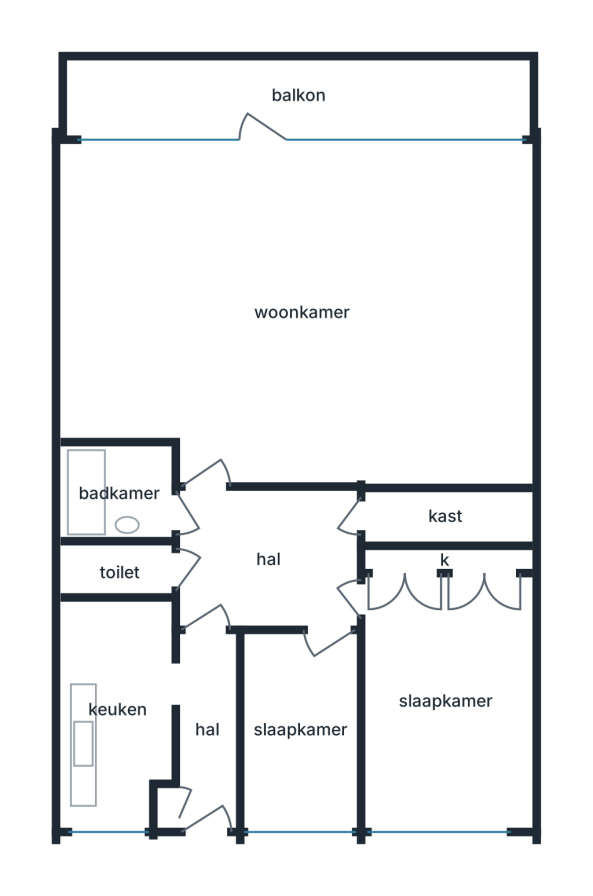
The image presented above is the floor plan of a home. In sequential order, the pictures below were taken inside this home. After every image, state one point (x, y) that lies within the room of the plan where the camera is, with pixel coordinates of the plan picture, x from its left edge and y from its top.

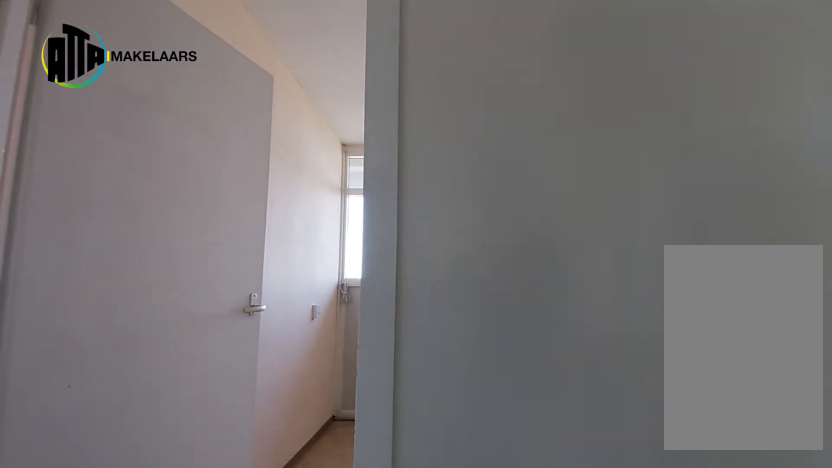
(268, 558)
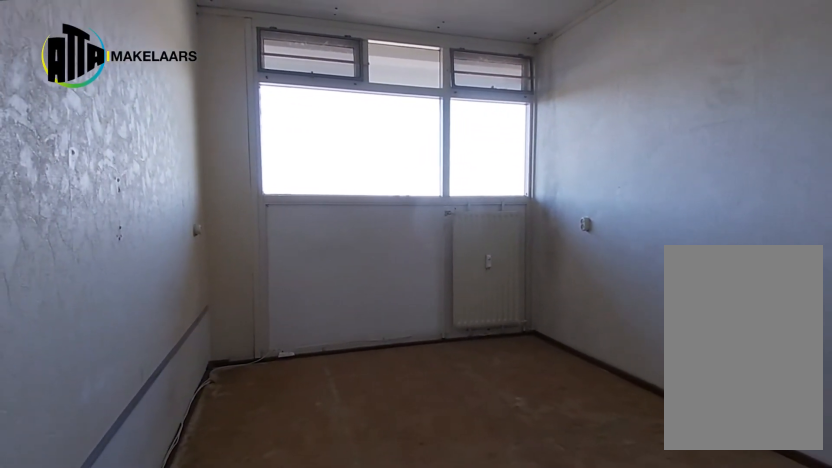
(445, 699)
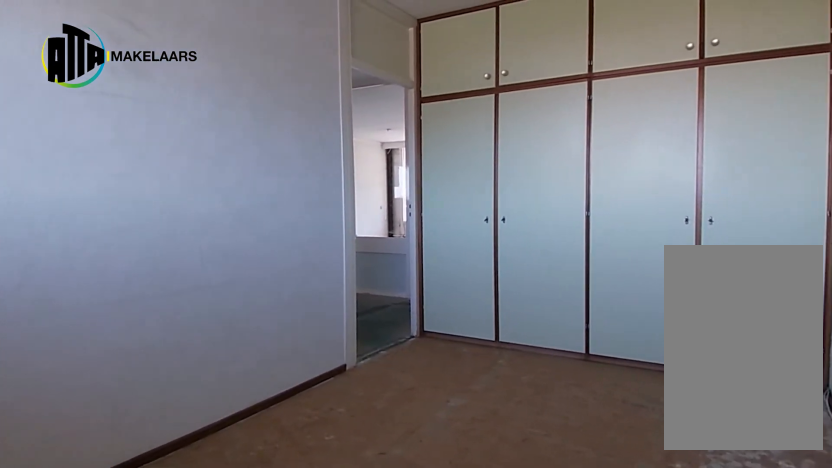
(445, 699)
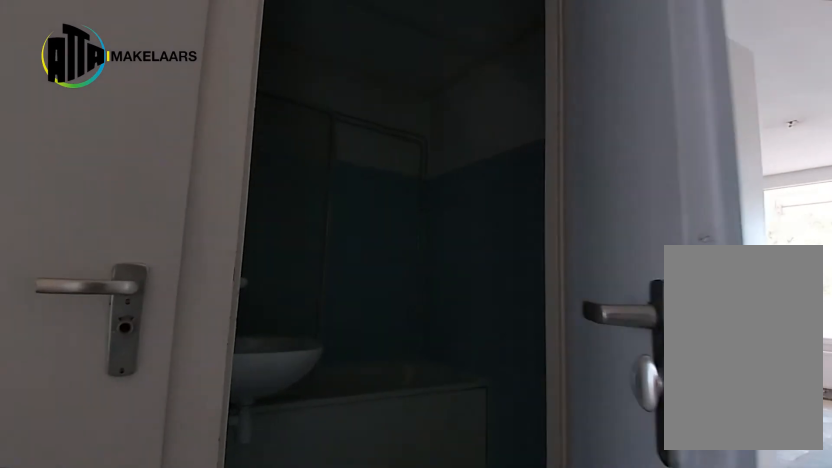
(269, 558)
